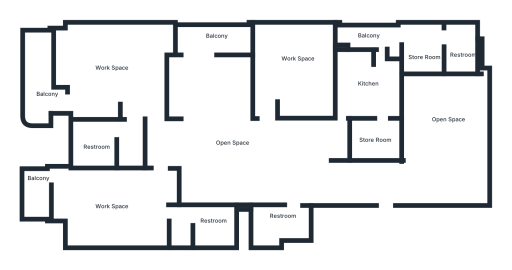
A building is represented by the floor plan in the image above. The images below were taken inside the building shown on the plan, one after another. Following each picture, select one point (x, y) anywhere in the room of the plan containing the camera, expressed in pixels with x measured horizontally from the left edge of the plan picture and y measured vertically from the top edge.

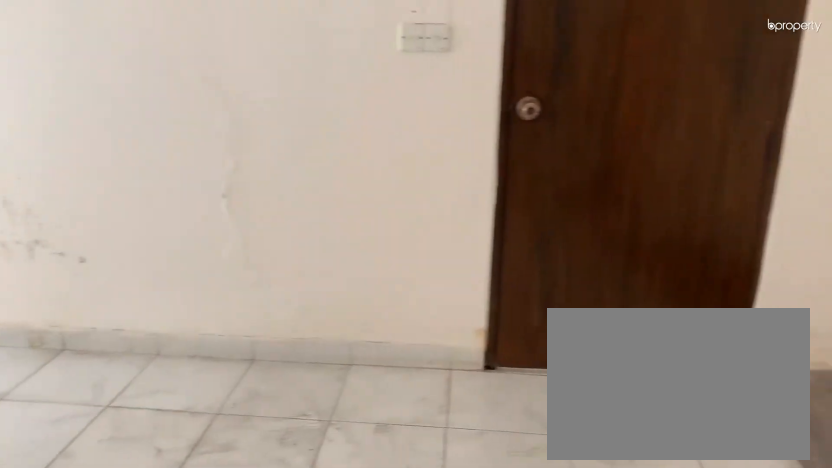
(119, 210)
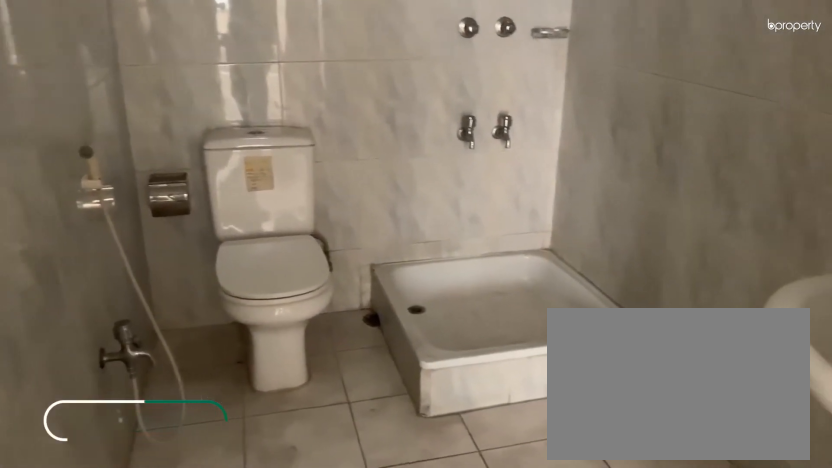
(215, 220)
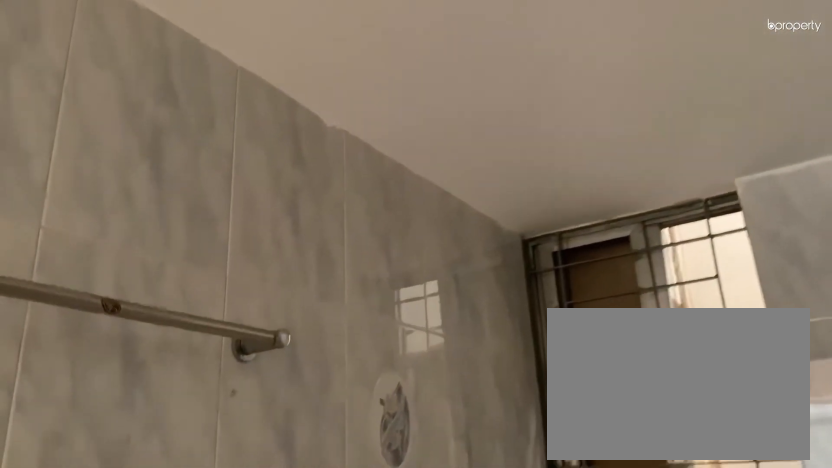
(215, 220)
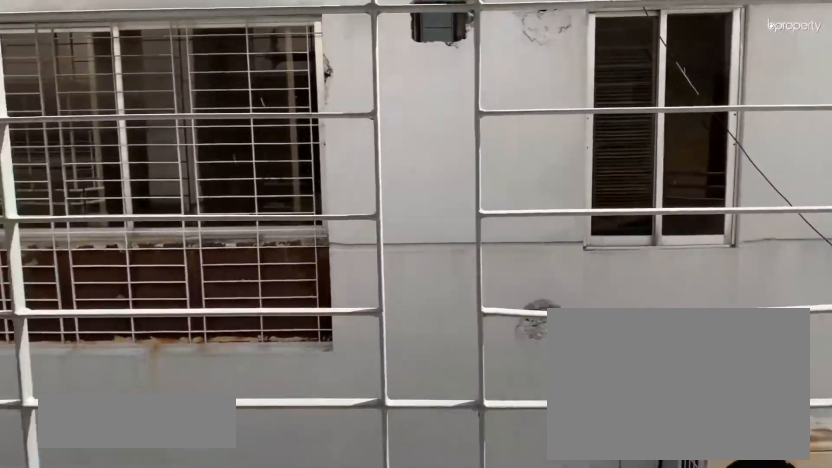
(35, 191)
